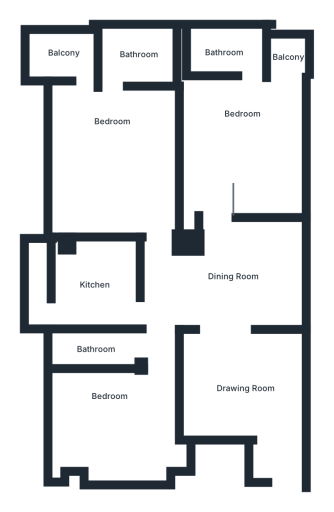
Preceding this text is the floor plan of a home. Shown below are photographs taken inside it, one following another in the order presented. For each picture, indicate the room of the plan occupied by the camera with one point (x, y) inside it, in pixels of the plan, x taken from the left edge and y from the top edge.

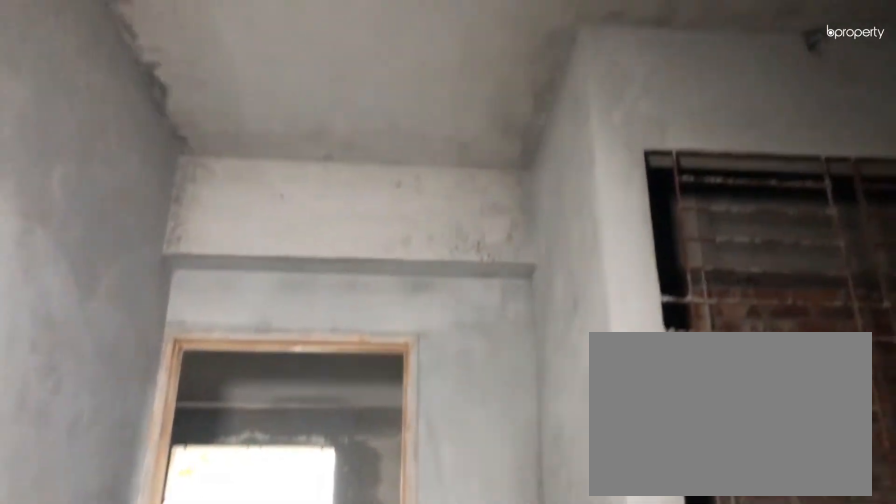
(245, 388)
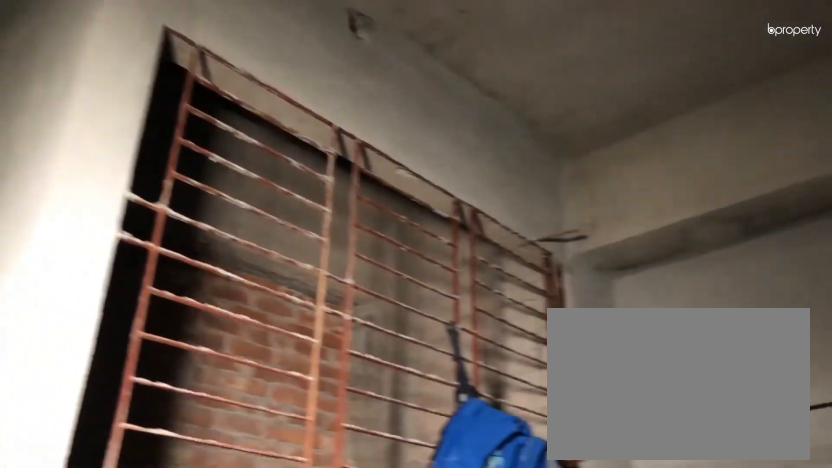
(245, 388)
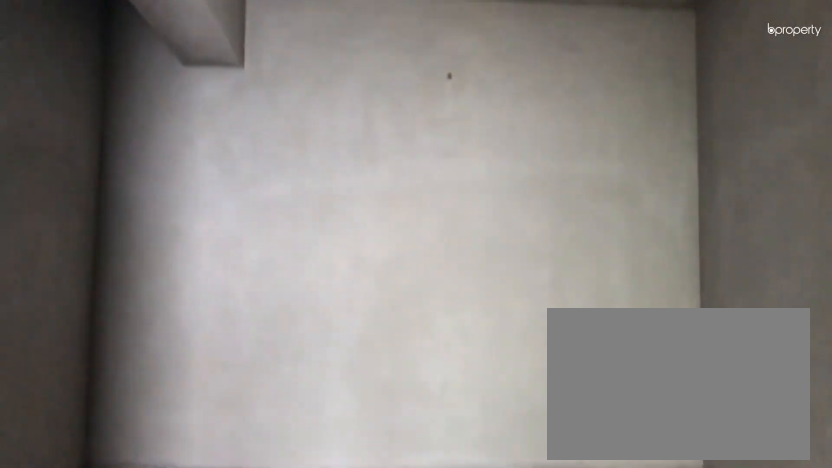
(235, 277)
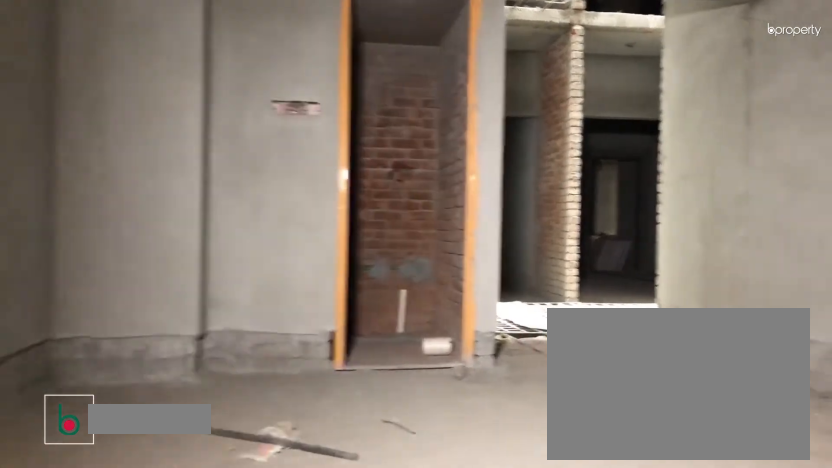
(242, 152)
